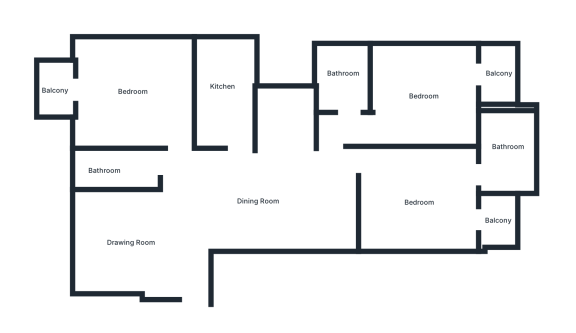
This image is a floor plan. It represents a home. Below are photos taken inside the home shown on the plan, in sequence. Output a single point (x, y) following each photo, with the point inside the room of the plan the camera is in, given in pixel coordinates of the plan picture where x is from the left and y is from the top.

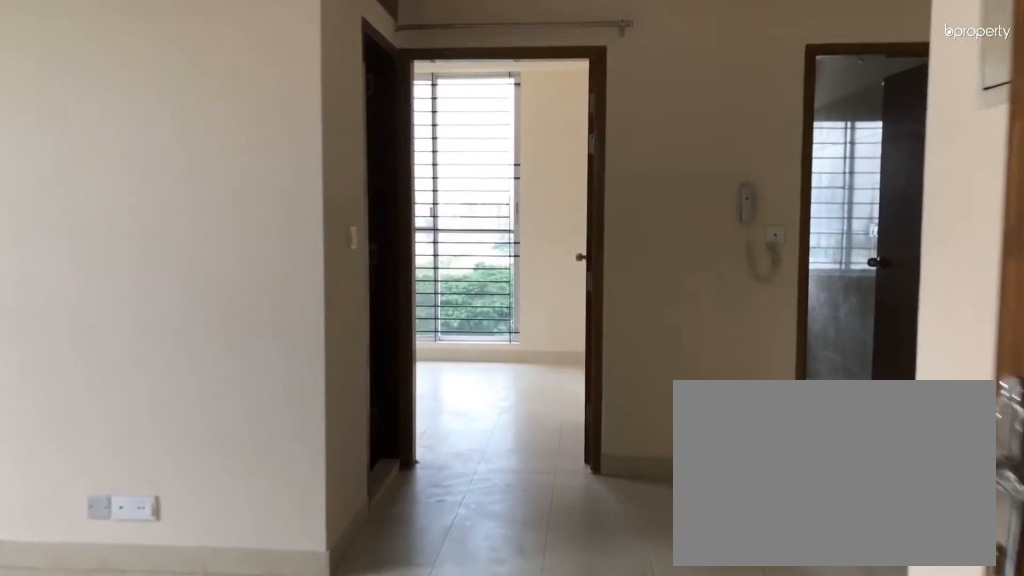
(194, 287)
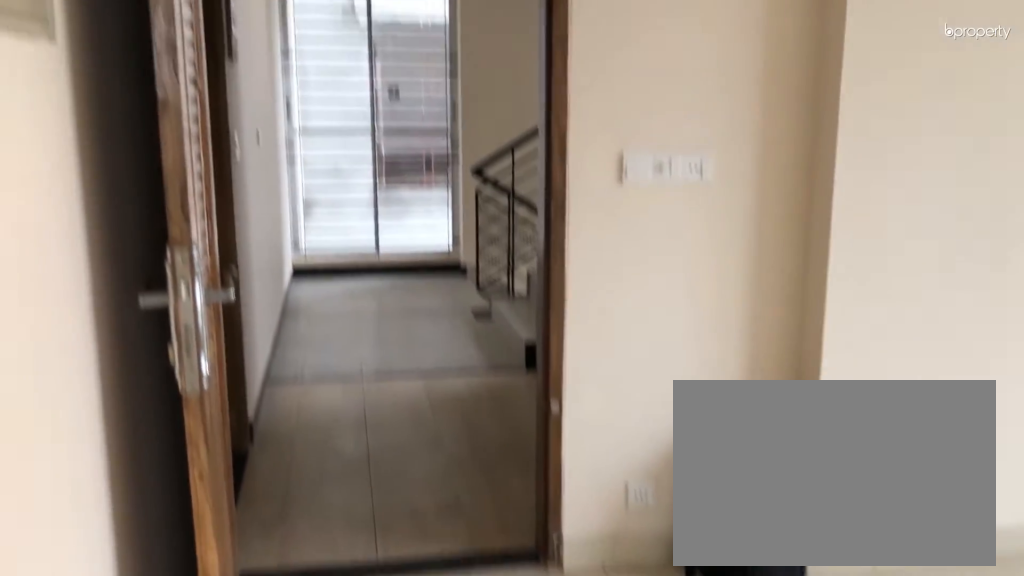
(122, 240)
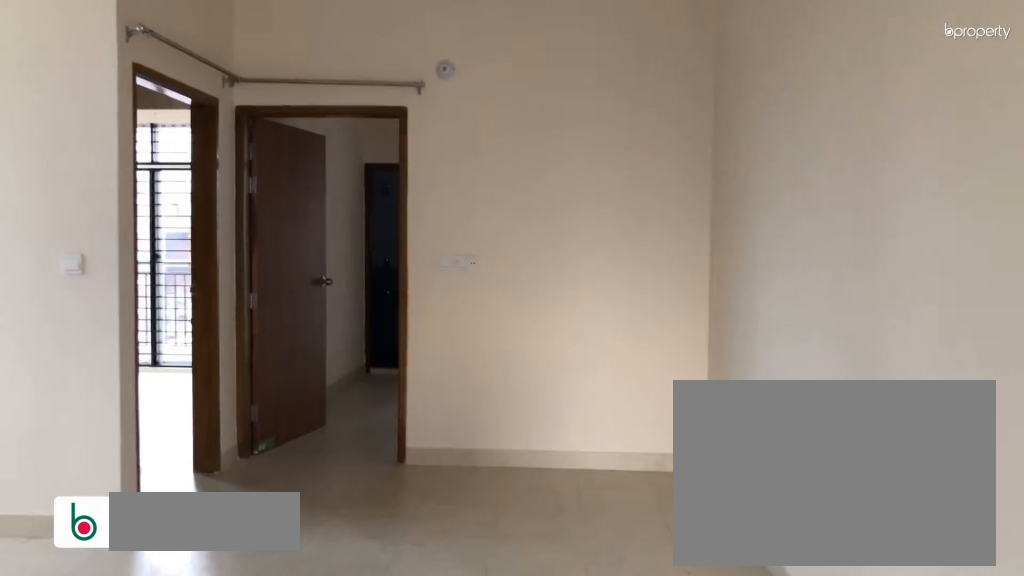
(225, 209)
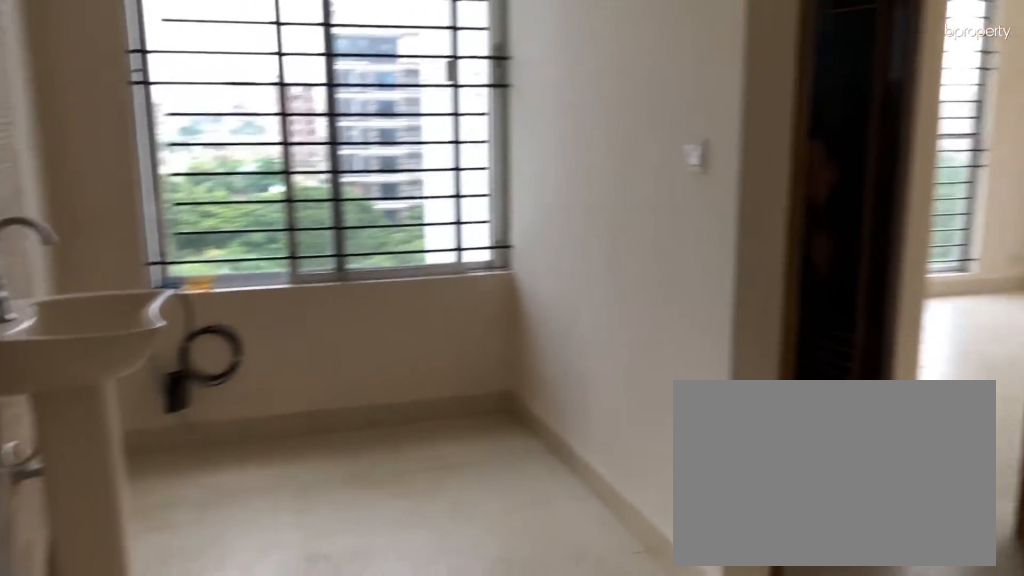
(272, 203)
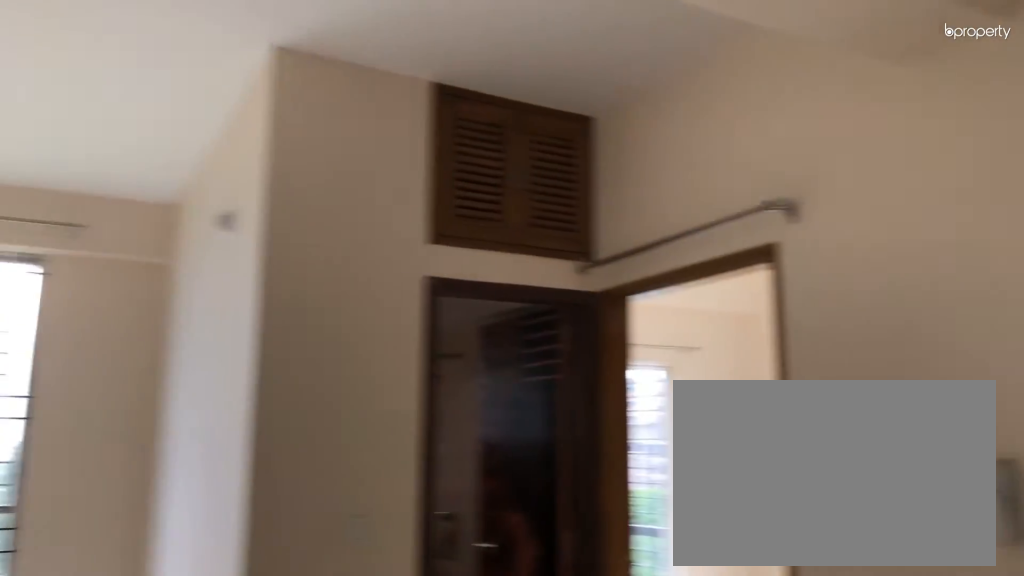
(272, 203)
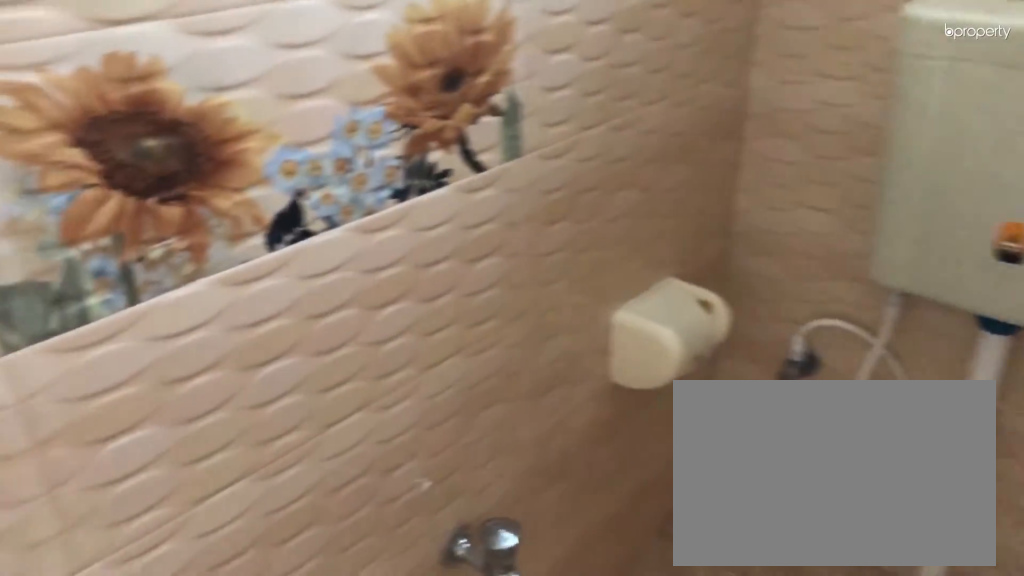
(110, 168)
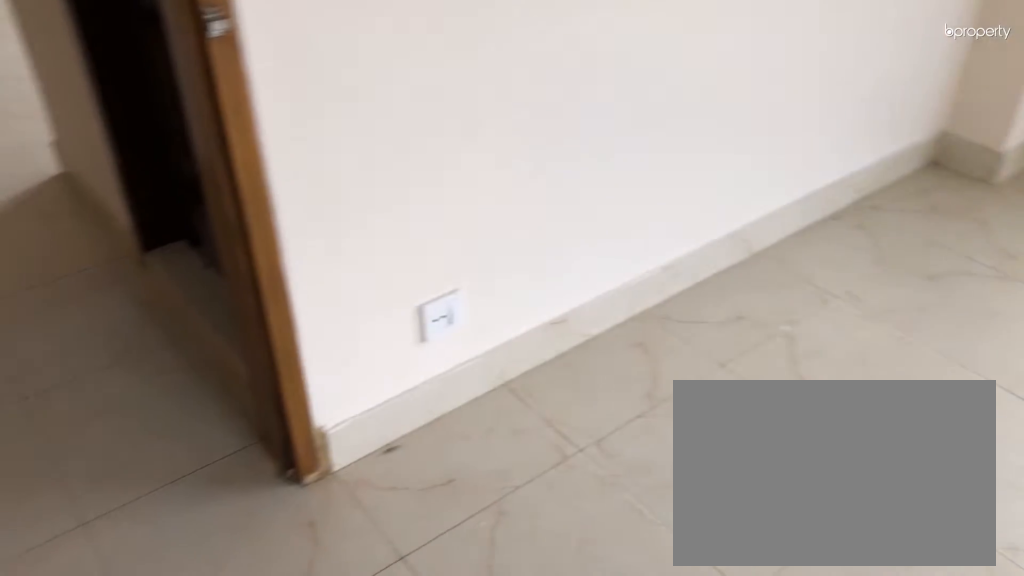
(129, 95)
